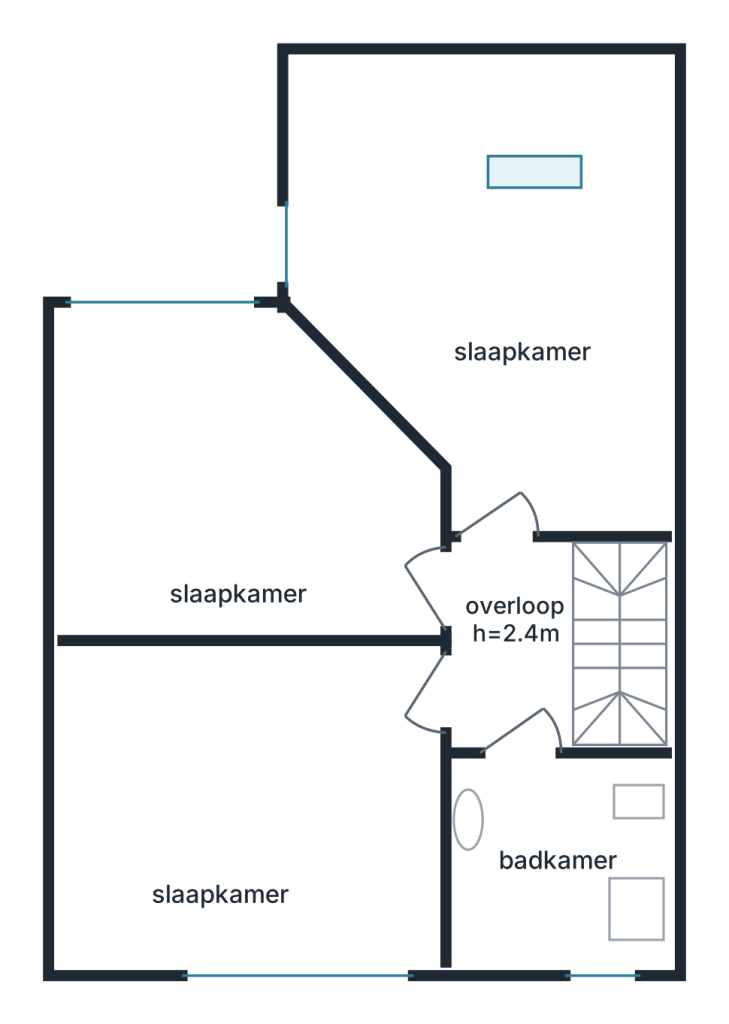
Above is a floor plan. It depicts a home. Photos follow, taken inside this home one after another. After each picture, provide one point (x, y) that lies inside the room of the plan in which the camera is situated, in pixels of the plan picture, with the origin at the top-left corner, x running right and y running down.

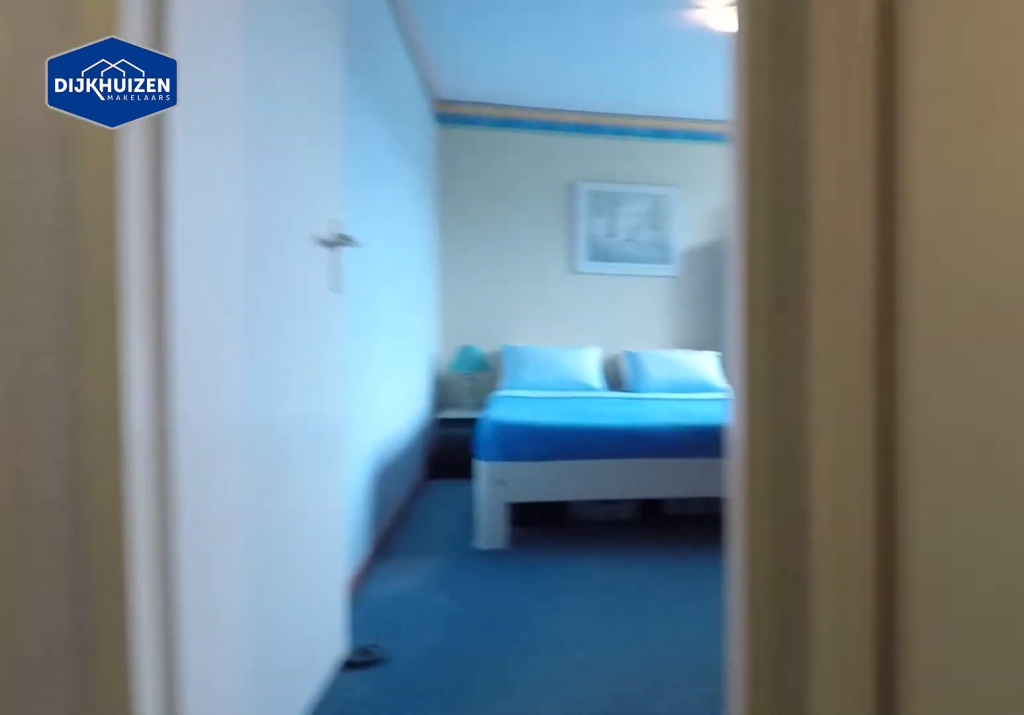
(513, 643)
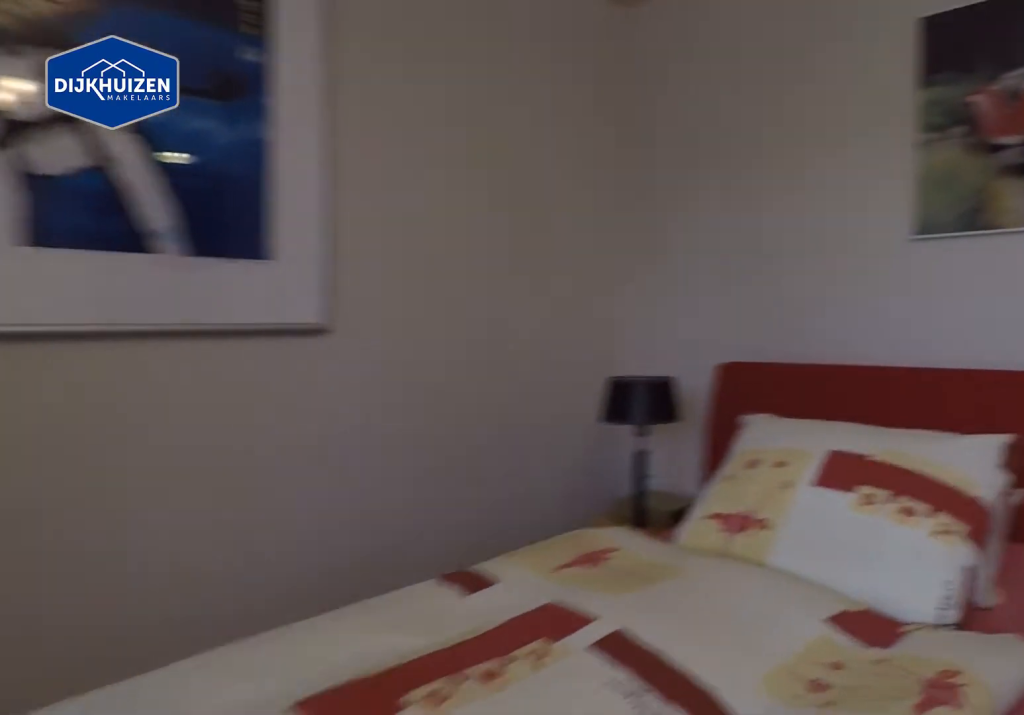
(250, 803)
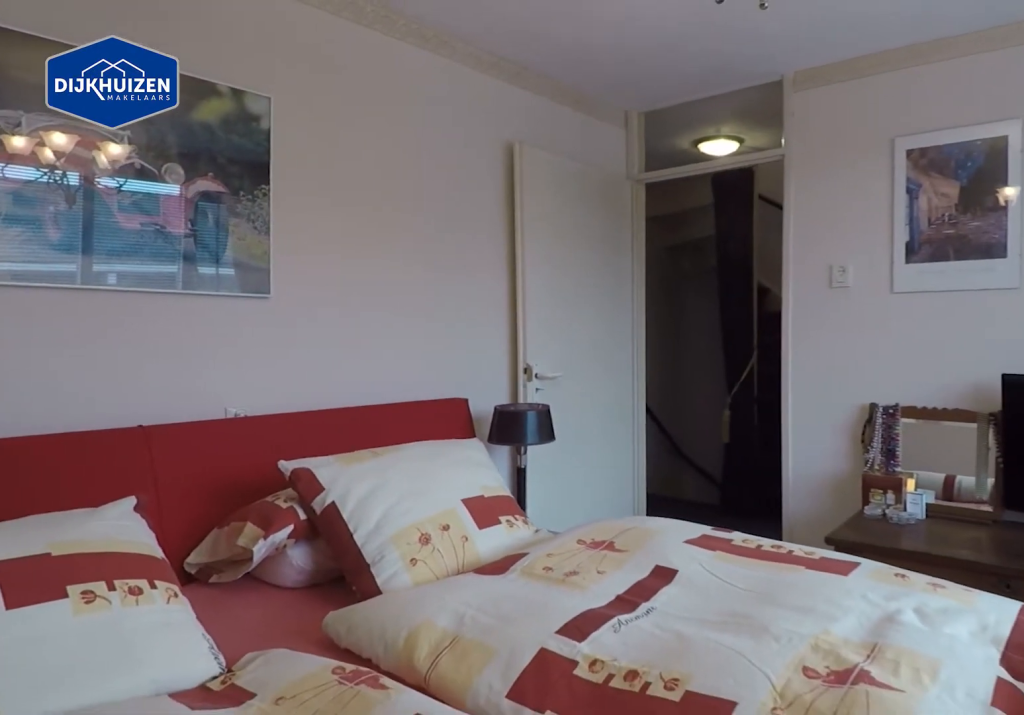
(250, 803)
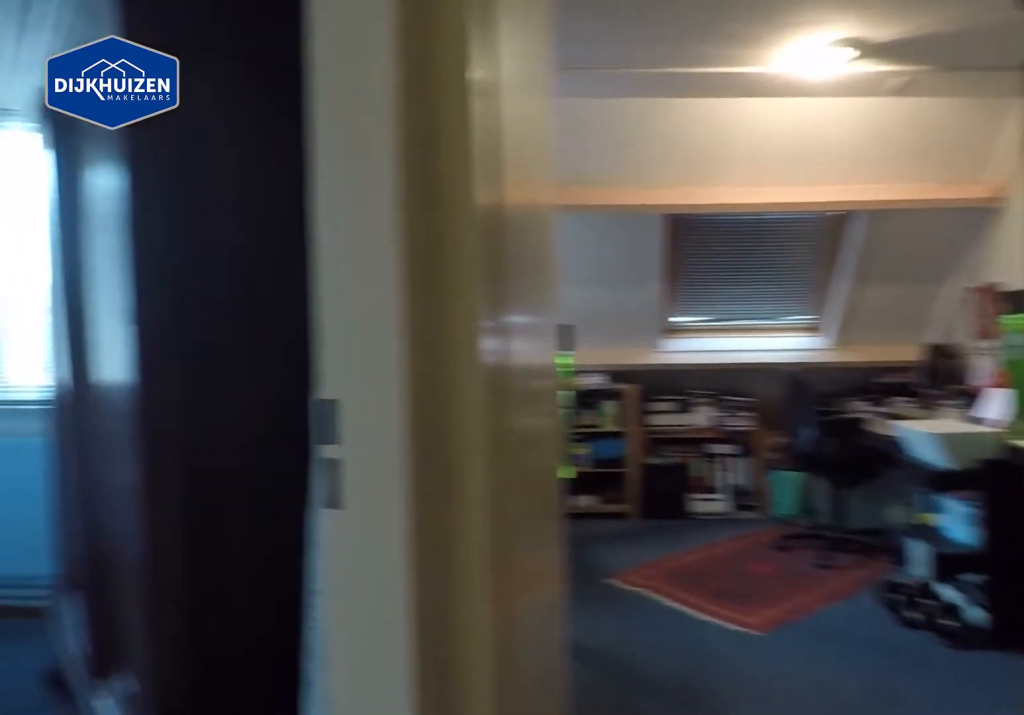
(513, 643)
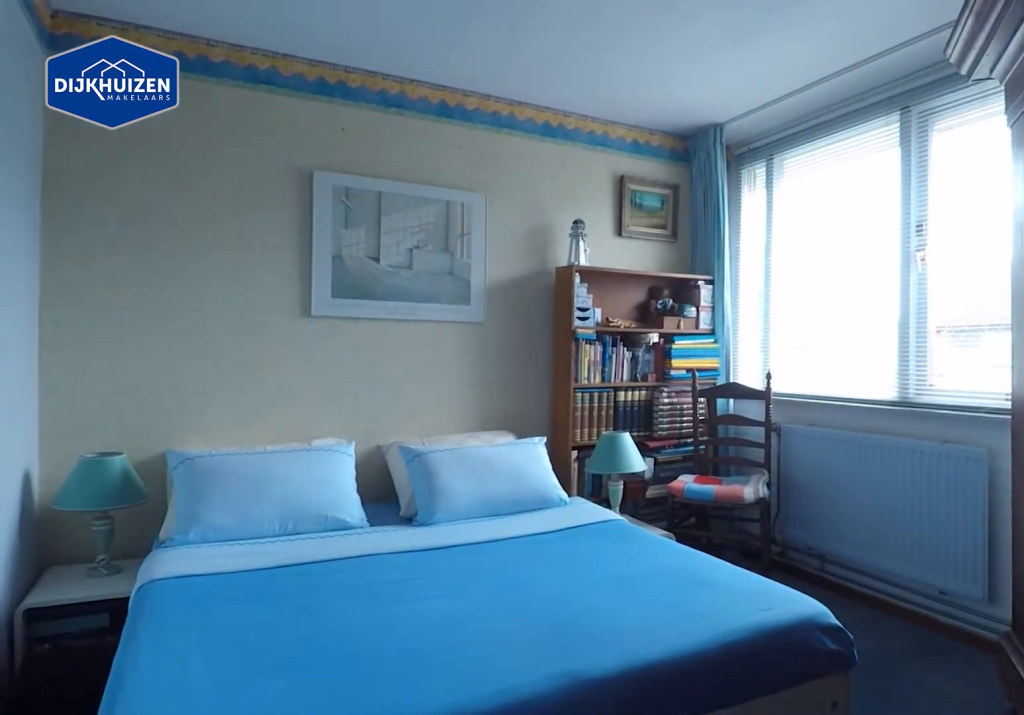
(214, 508)
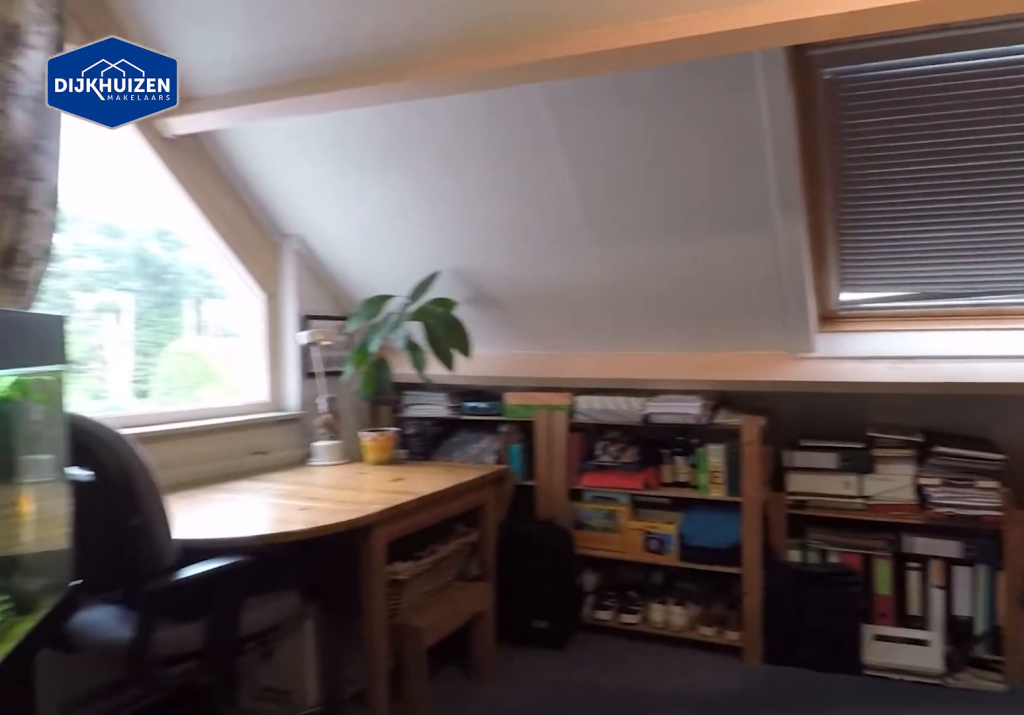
(608, 435)
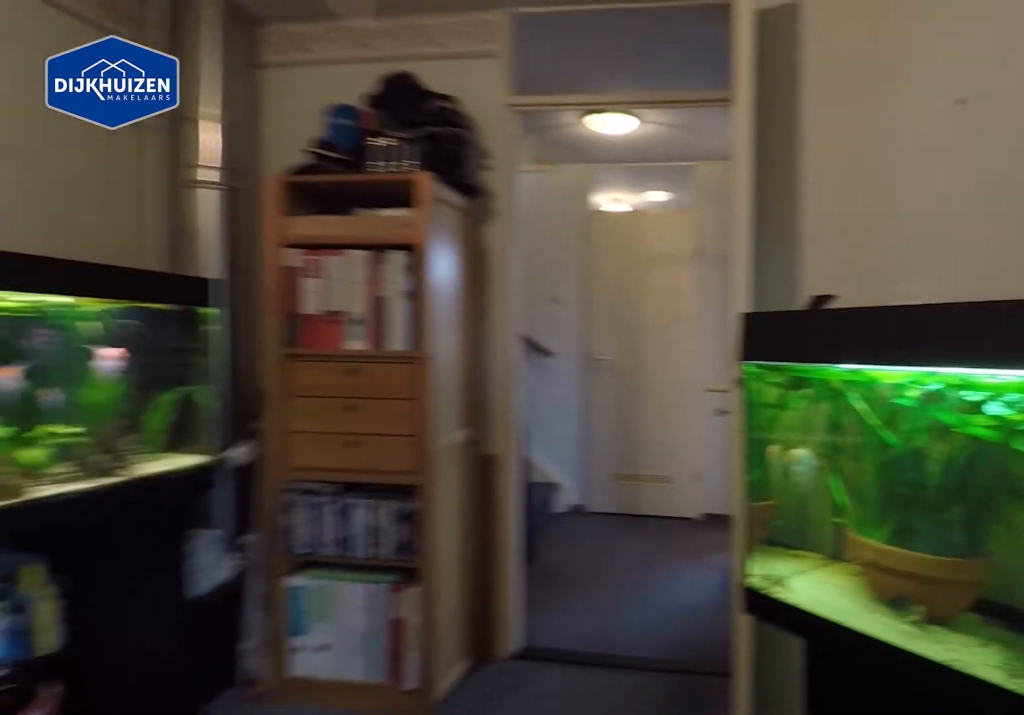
(608, 435)
